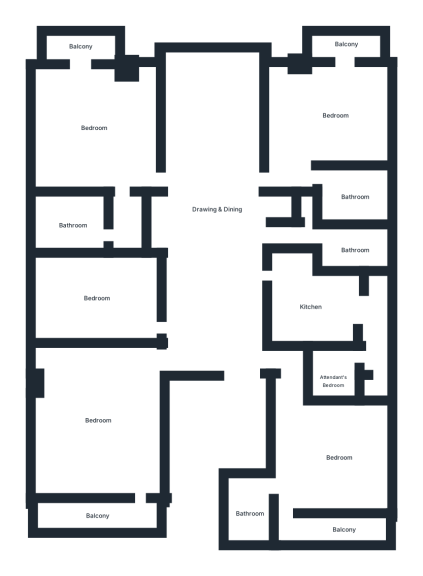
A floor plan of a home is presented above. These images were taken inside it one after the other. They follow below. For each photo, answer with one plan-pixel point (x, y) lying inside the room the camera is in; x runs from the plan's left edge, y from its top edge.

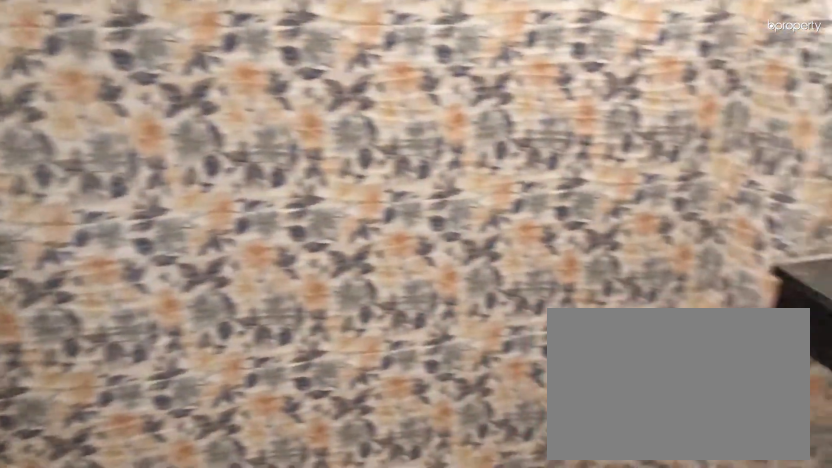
(73, 221)
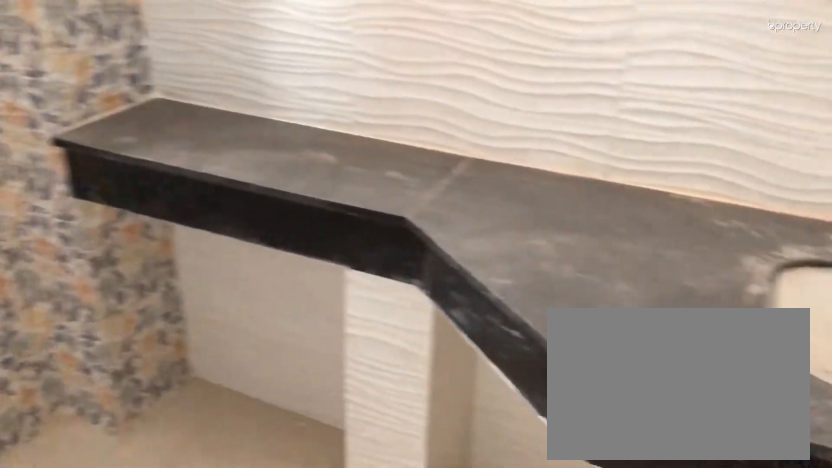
(73, 221)
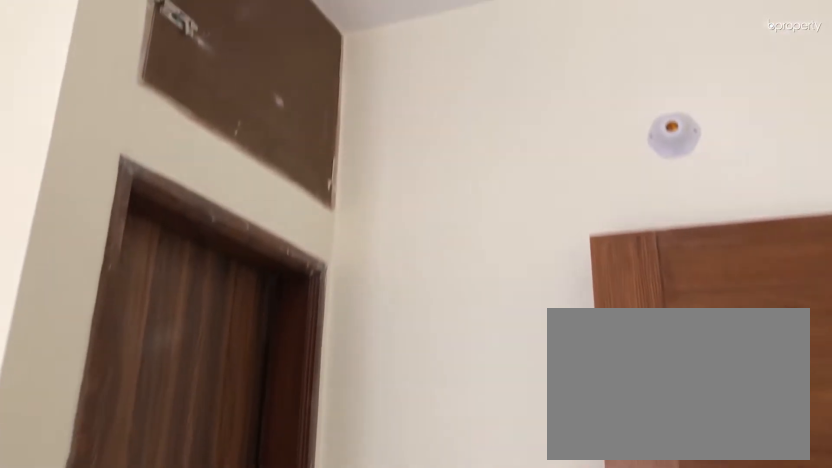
(333, 109)
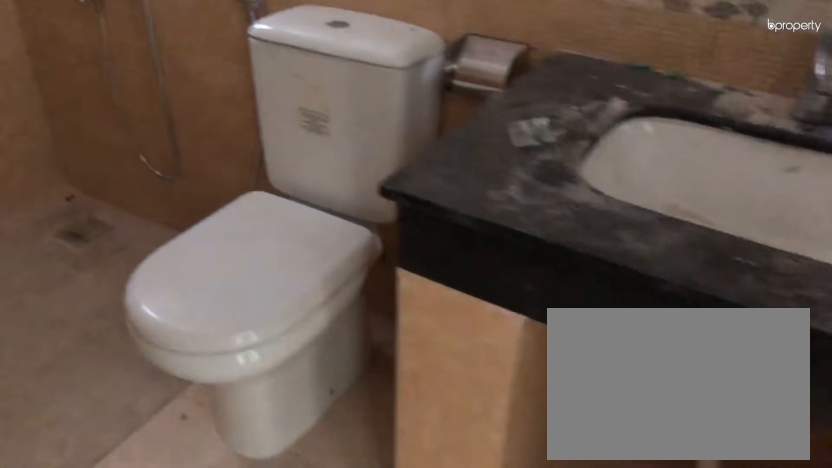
(352, 196)
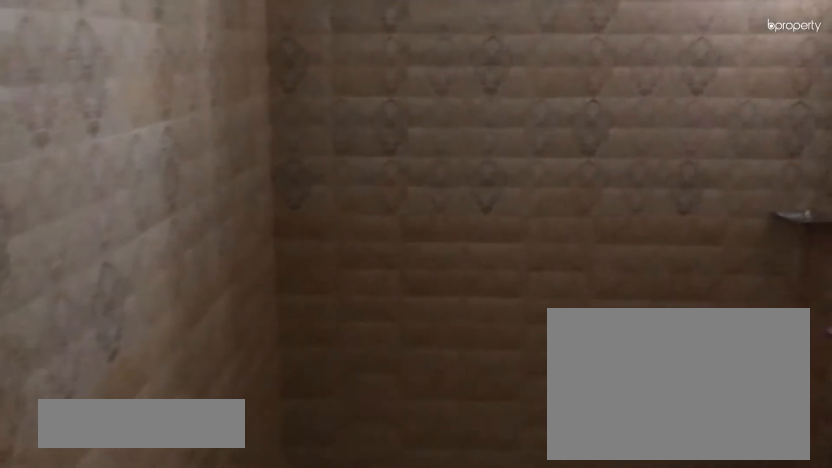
(354, 246)
